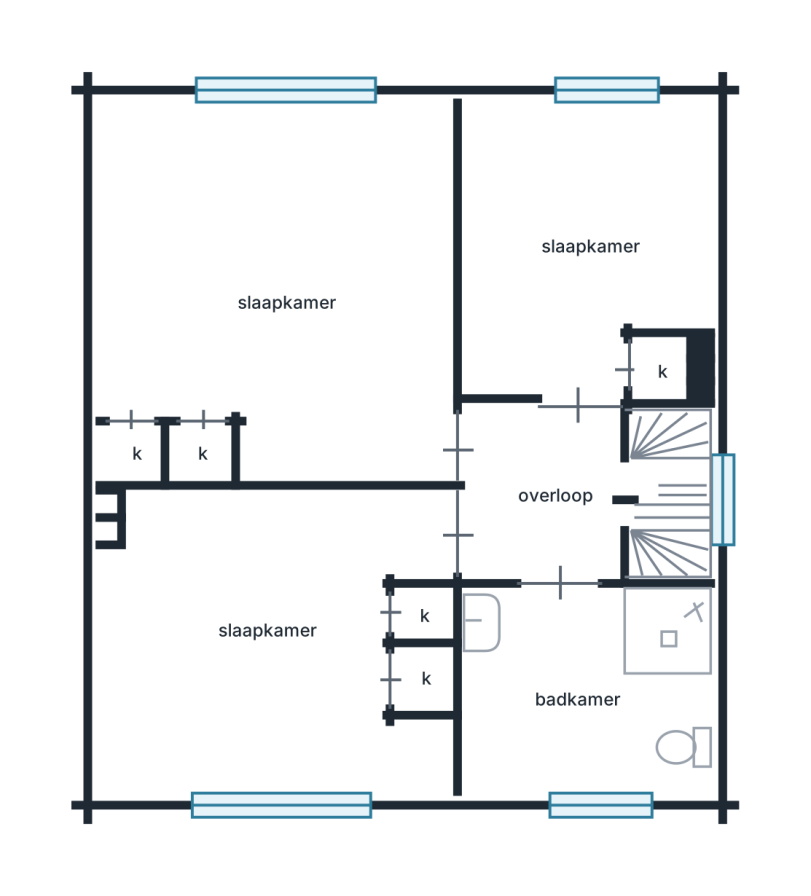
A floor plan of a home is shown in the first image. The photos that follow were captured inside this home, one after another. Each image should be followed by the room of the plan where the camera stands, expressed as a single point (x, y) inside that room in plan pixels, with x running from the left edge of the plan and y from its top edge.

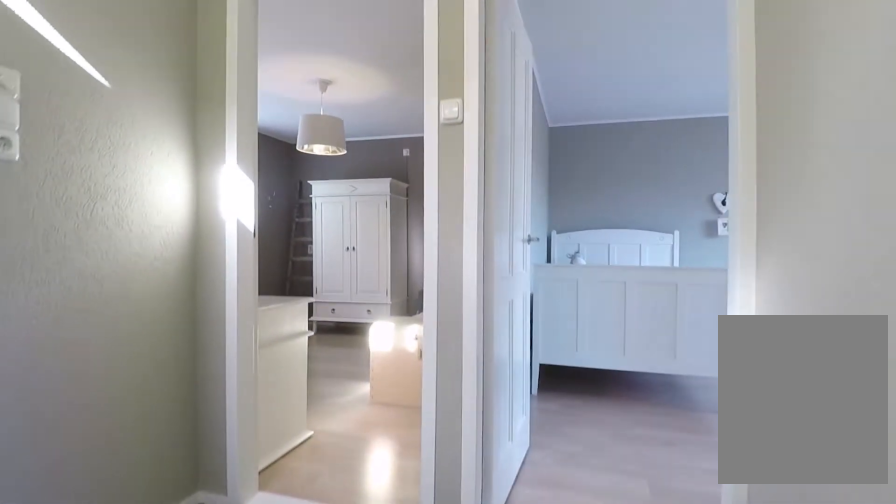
(586, 494)
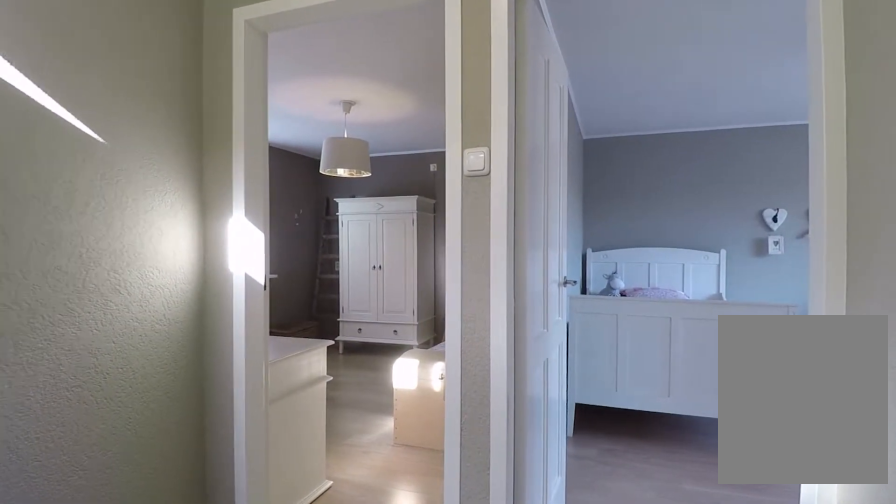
(586, 494)
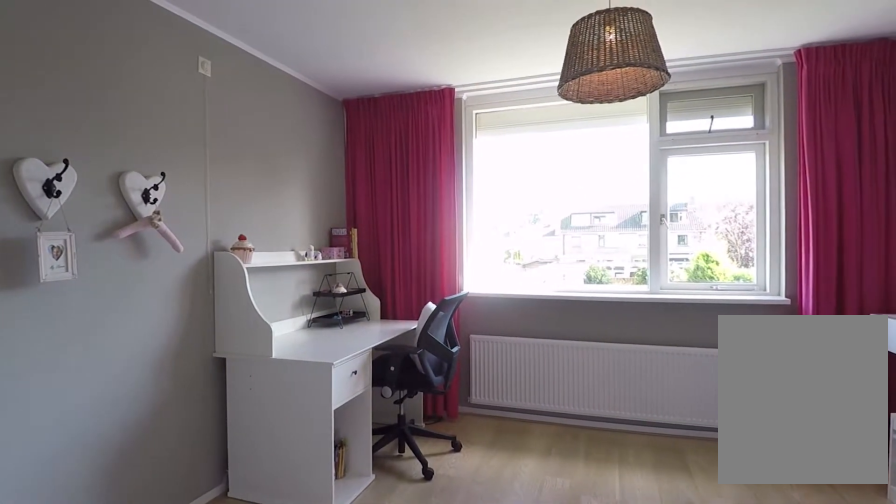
(275, 289)
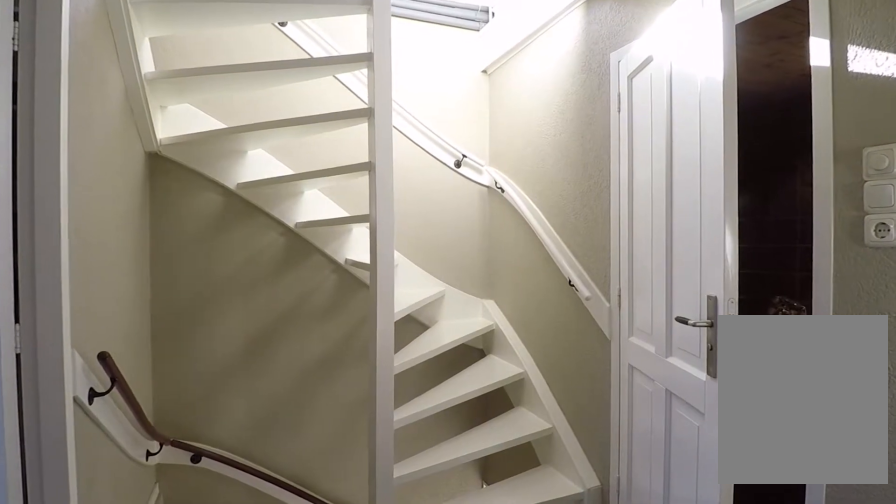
(586, 494)
